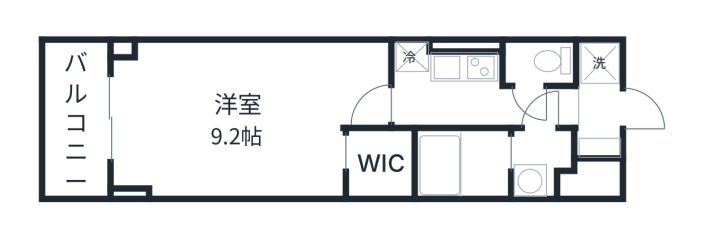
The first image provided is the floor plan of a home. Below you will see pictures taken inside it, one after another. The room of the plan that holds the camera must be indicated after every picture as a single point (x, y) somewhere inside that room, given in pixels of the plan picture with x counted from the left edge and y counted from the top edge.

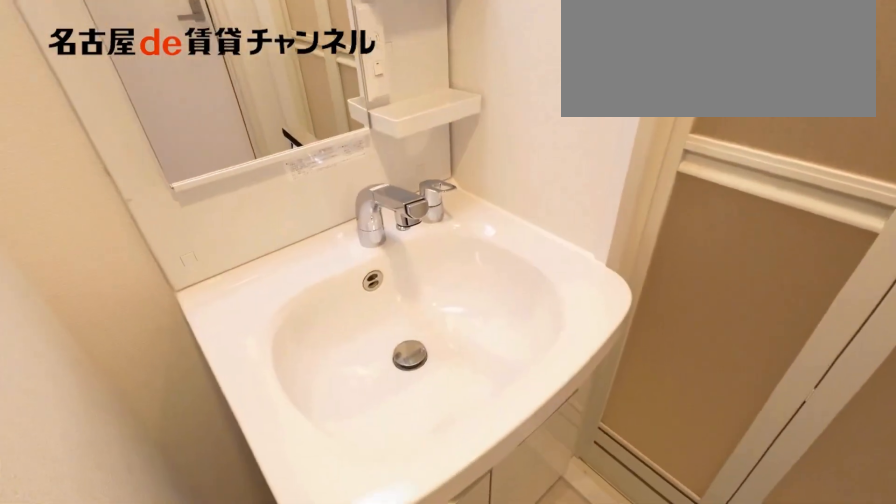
(541, 162)
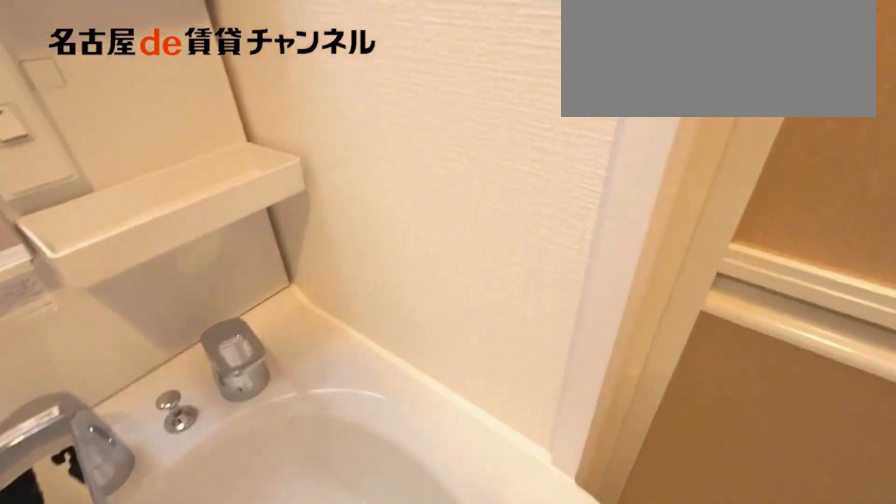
(541, 162)
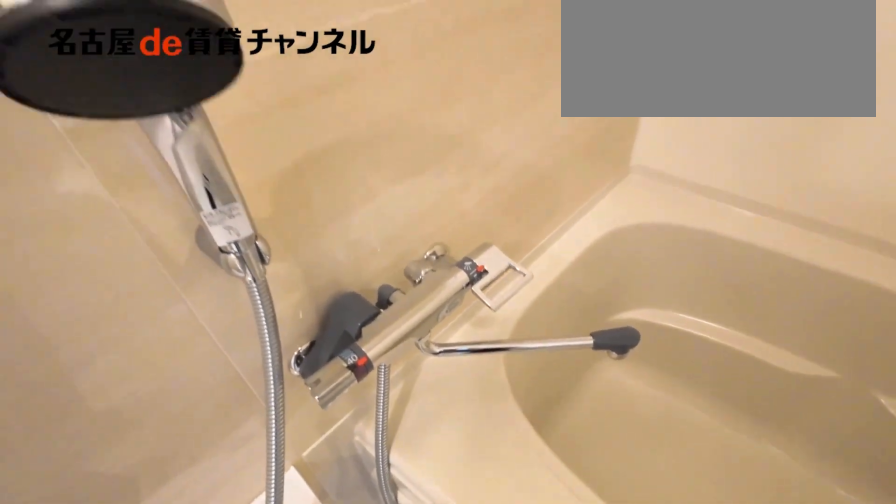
(463, 165)
